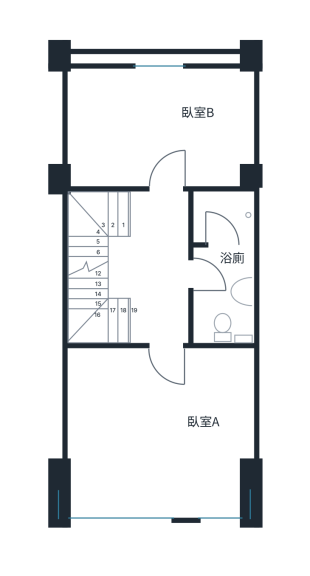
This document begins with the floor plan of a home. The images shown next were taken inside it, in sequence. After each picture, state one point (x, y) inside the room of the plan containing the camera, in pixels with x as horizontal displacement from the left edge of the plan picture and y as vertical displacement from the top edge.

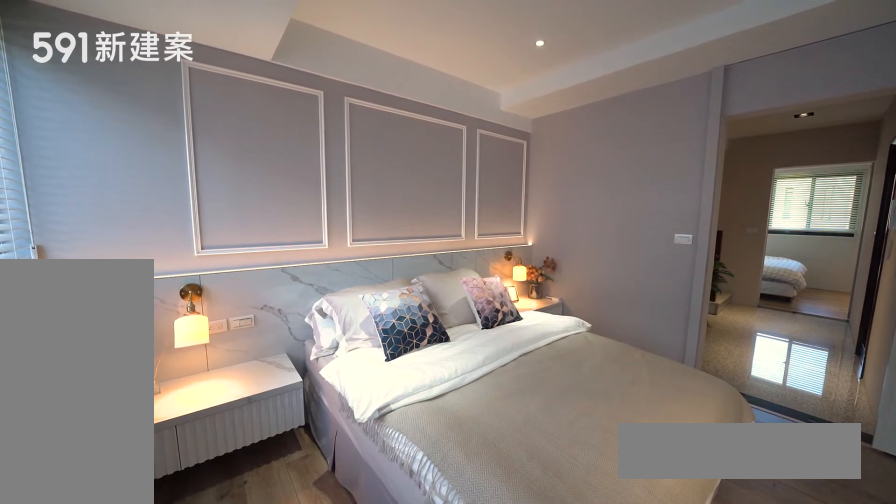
(160, 433)
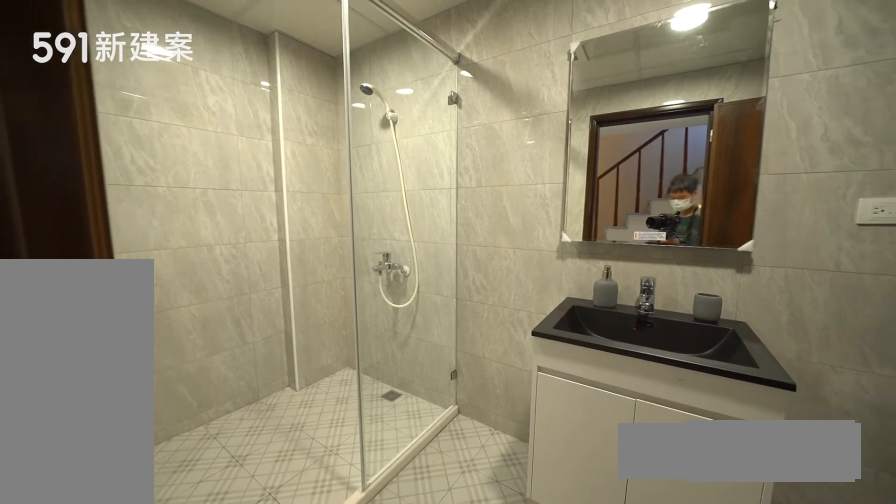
(221, 267)
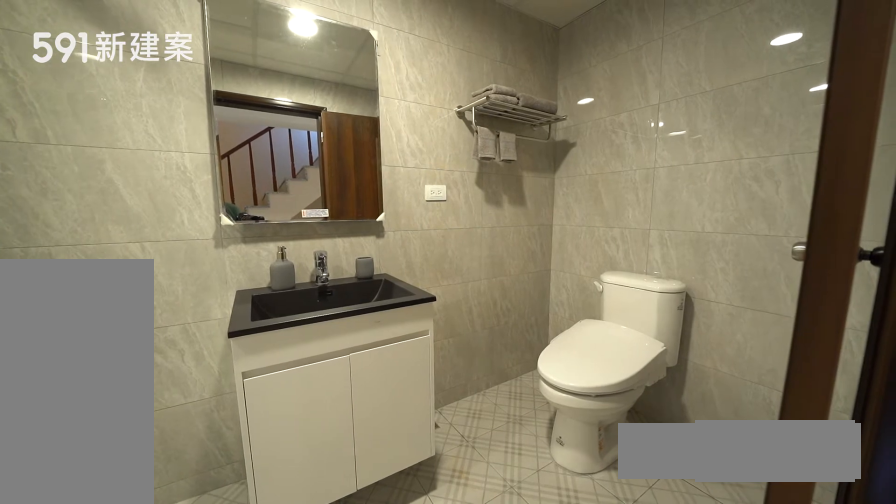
(221, 267)
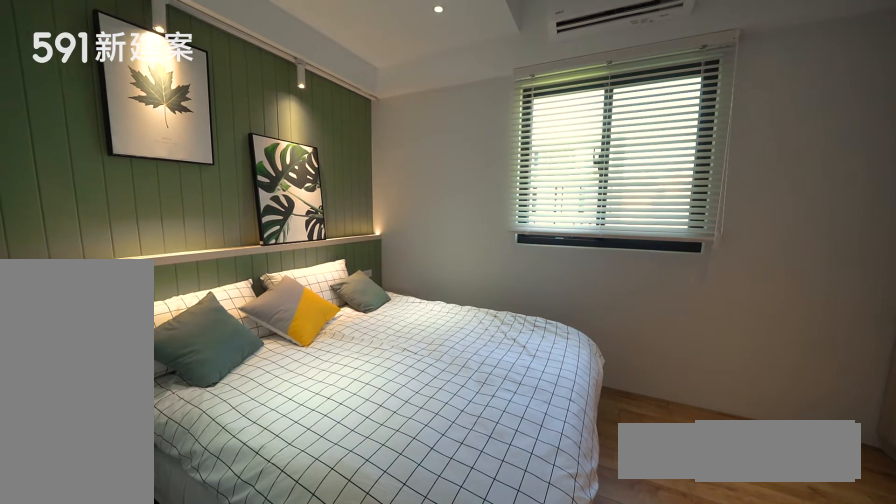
(160, 127)
